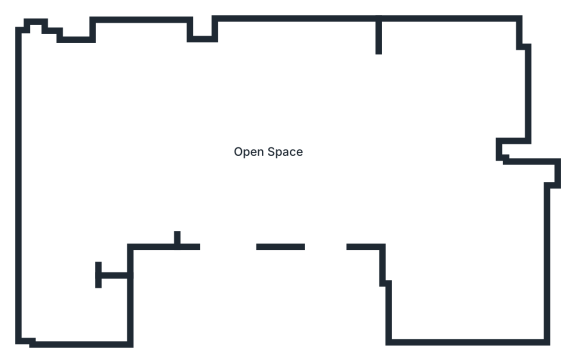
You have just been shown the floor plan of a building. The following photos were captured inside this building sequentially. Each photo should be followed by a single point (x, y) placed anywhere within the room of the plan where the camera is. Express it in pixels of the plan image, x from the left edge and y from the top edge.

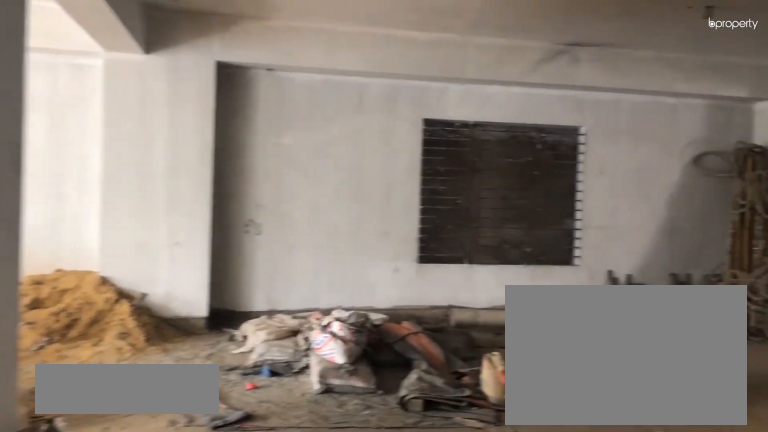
(268, 153)
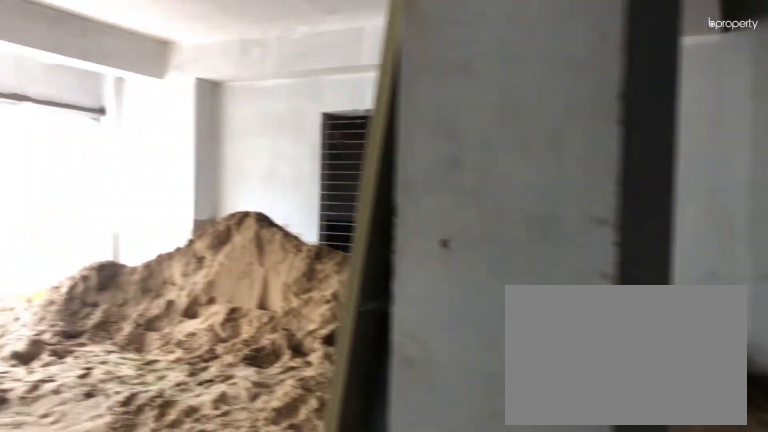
(268, 153)
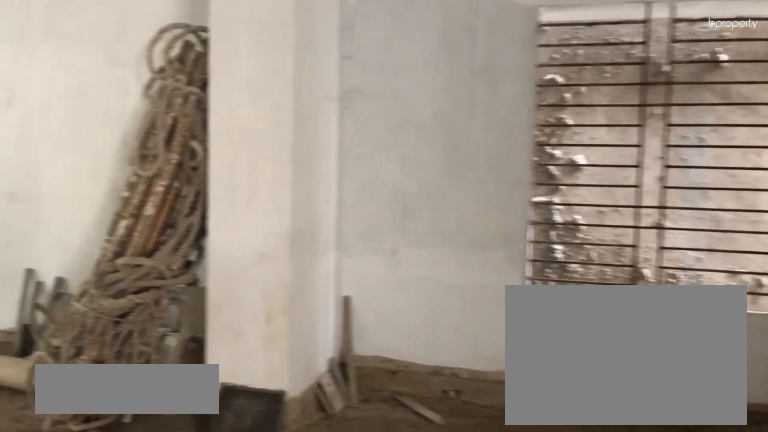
(418, 132)
